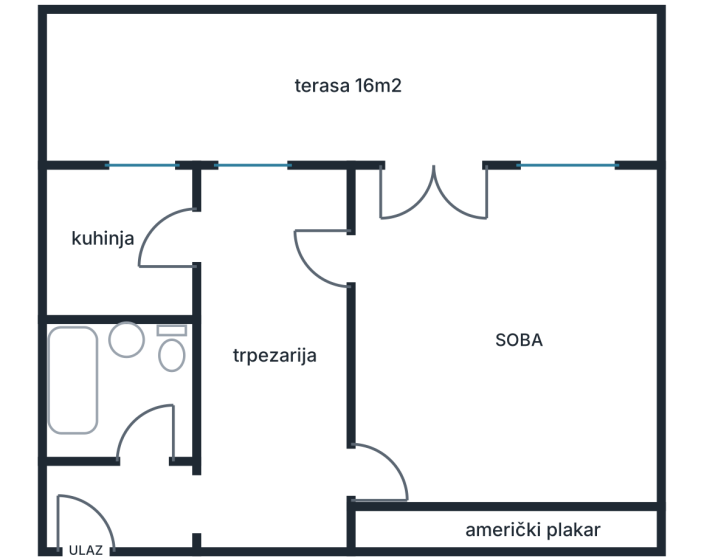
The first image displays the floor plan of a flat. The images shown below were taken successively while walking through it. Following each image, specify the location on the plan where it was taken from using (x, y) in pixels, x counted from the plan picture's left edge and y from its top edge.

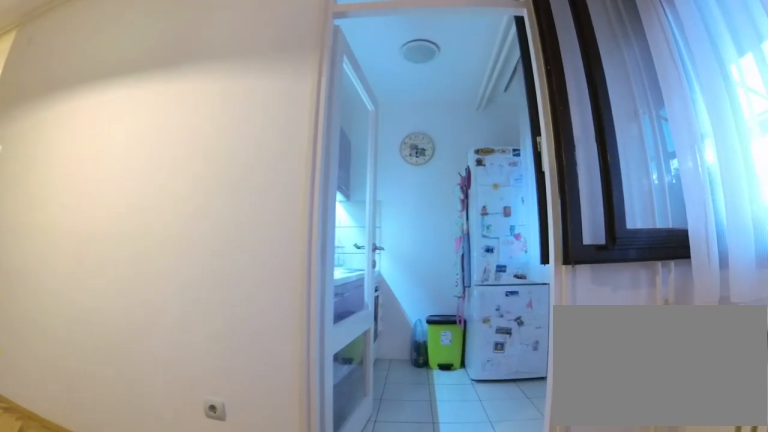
(328, 248)
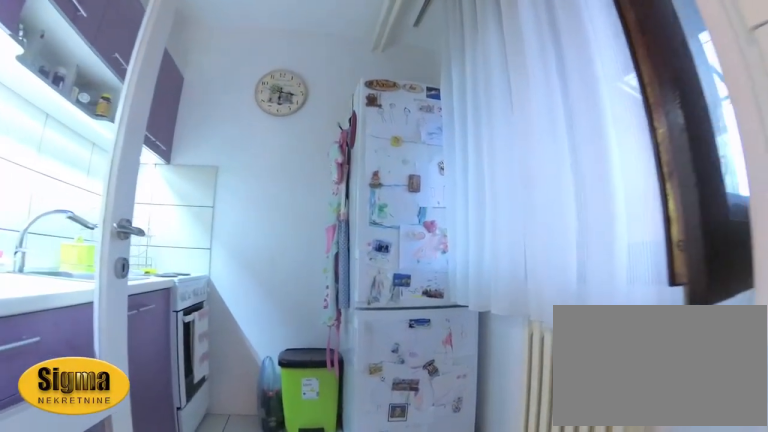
(239, 248)
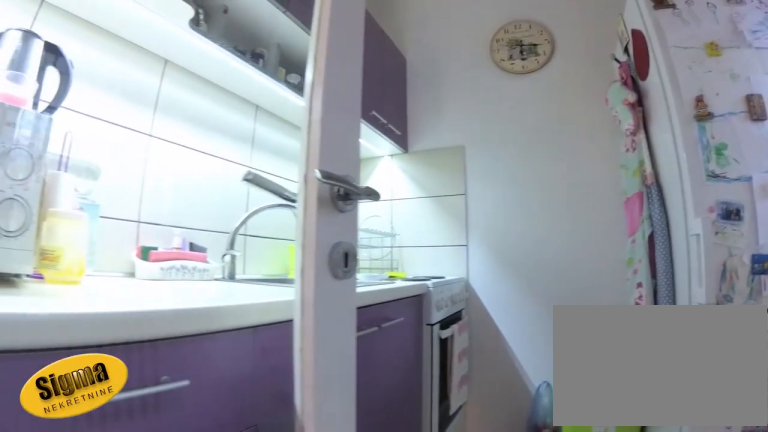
(175, 230)
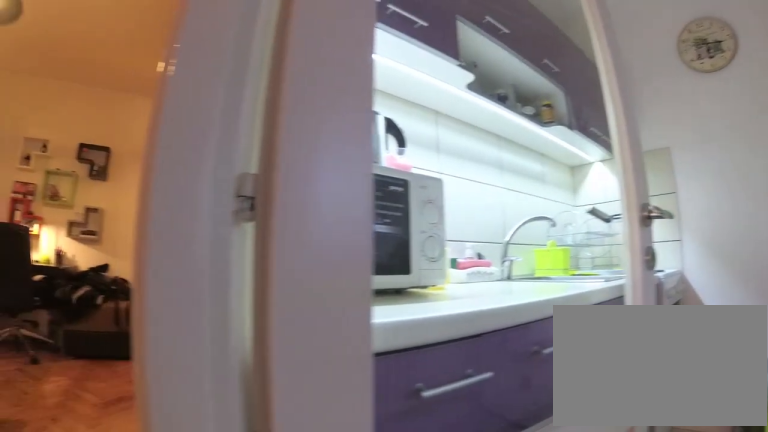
(207, 212)
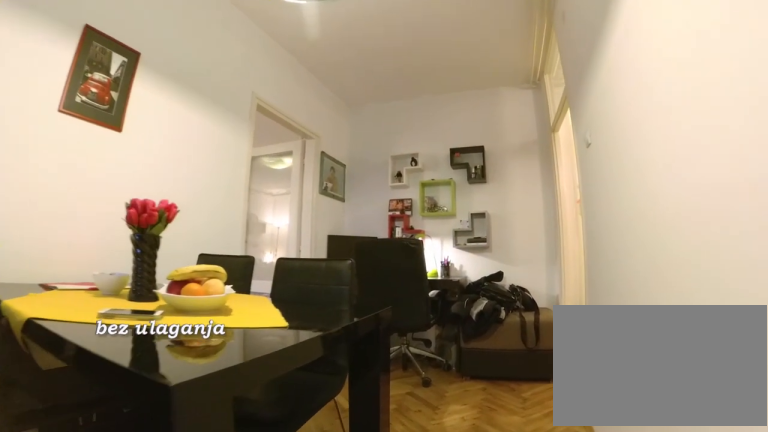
(236, 257)
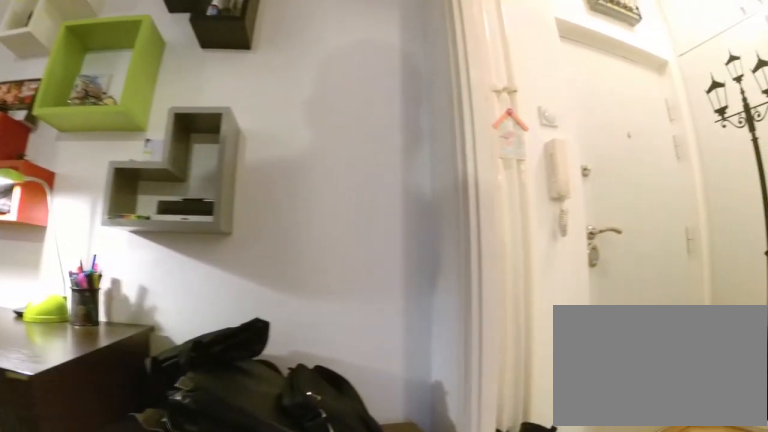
(244, 449)
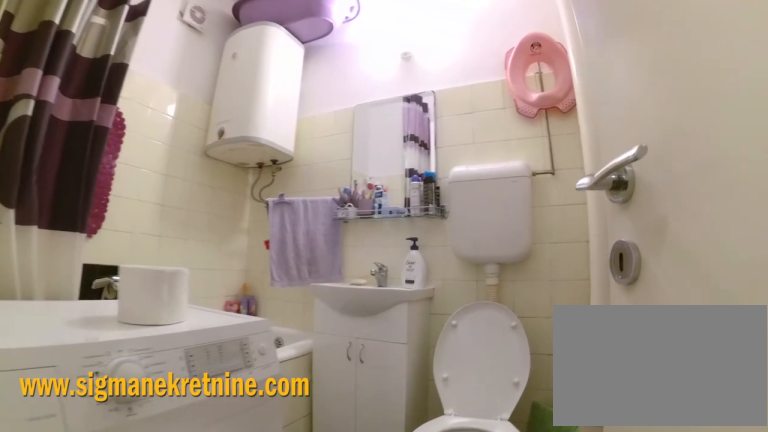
(158, 478)
